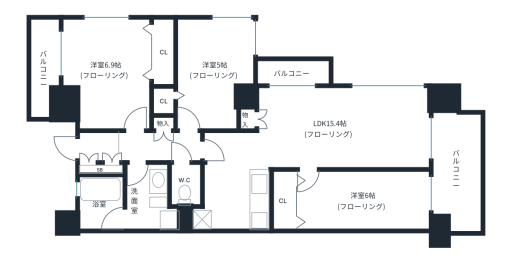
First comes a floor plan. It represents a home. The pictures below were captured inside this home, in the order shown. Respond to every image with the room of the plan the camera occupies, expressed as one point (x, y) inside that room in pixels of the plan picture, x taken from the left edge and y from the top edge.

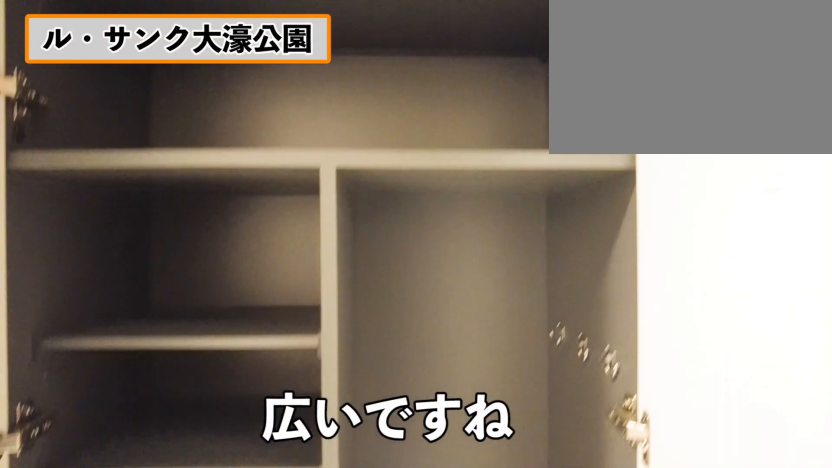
(93, 149)
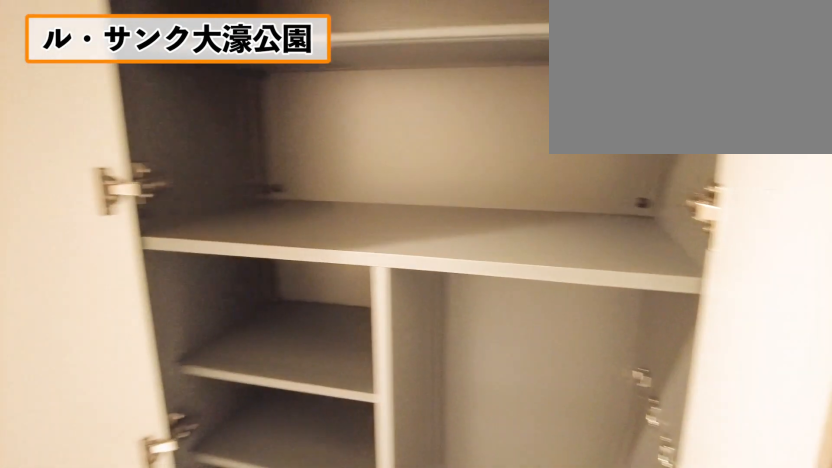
(93, 149)
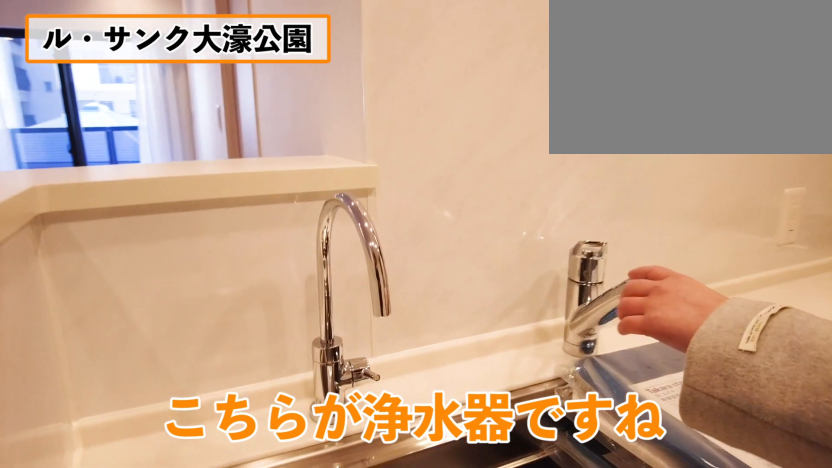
(233, 204)
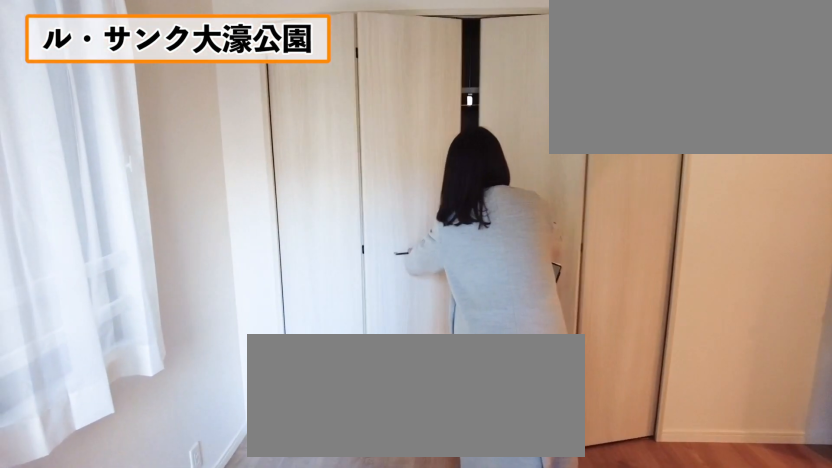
(106, 69)
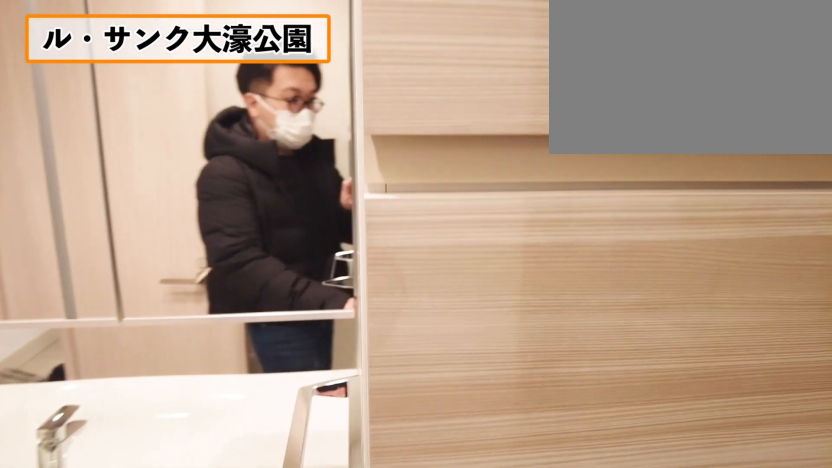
(142, 188)
